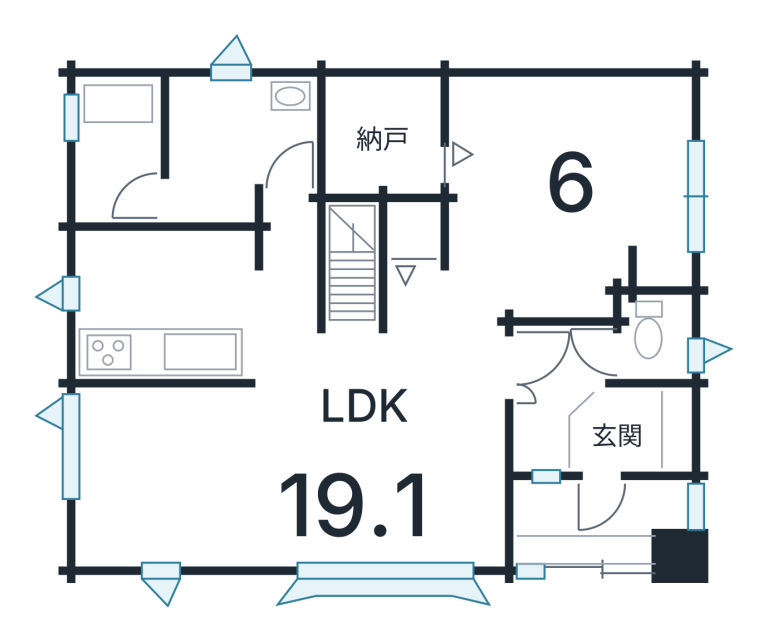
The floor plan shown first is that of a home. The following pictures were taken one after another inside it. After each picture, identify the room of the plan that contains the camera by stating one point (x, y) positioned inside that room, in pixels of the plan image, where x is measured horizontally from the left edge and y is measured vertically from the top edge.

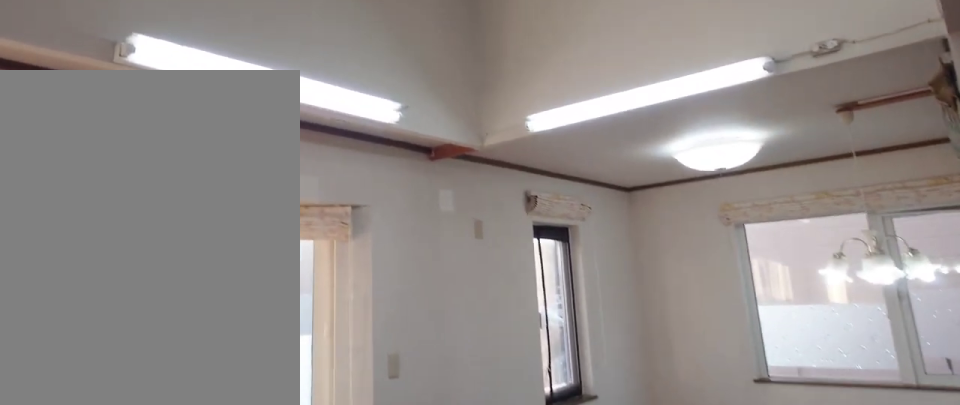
(385, 494)
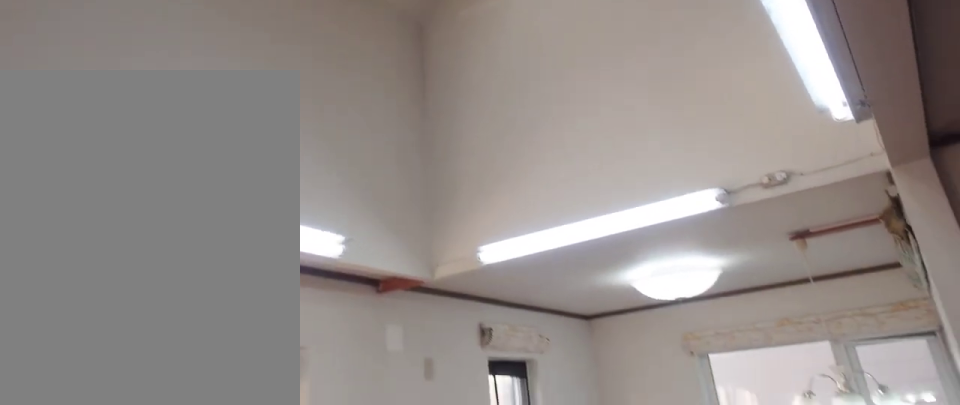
(385, 494)
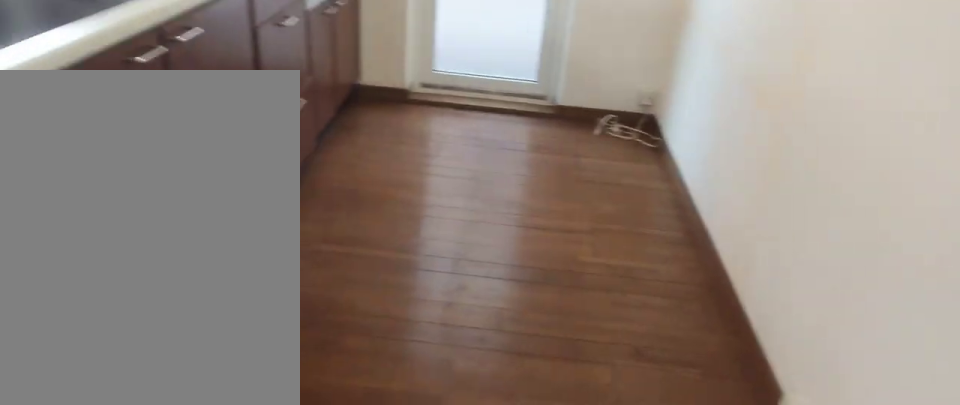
(173, 305)
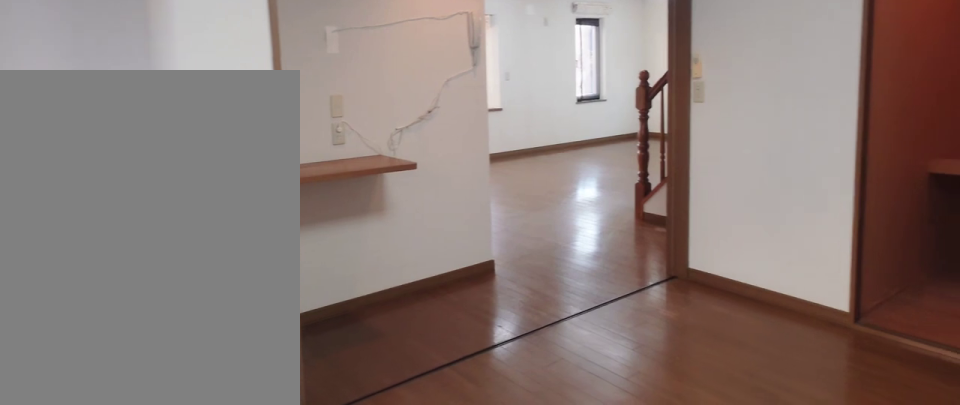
(564, 189)
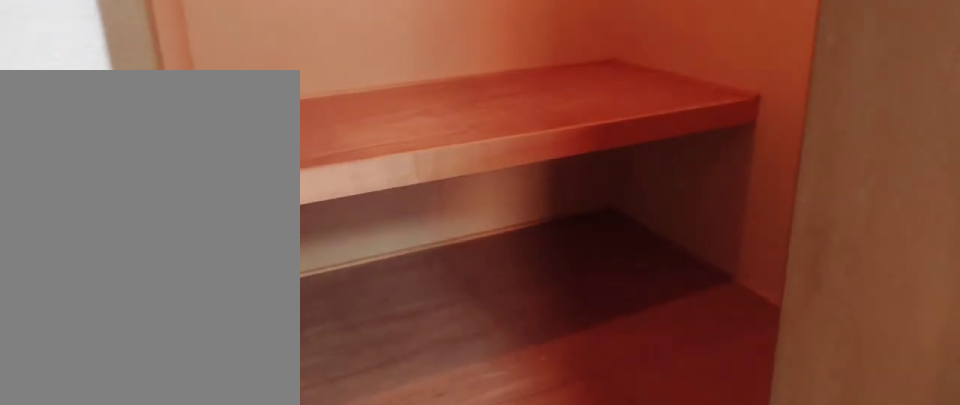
(372, 138)
